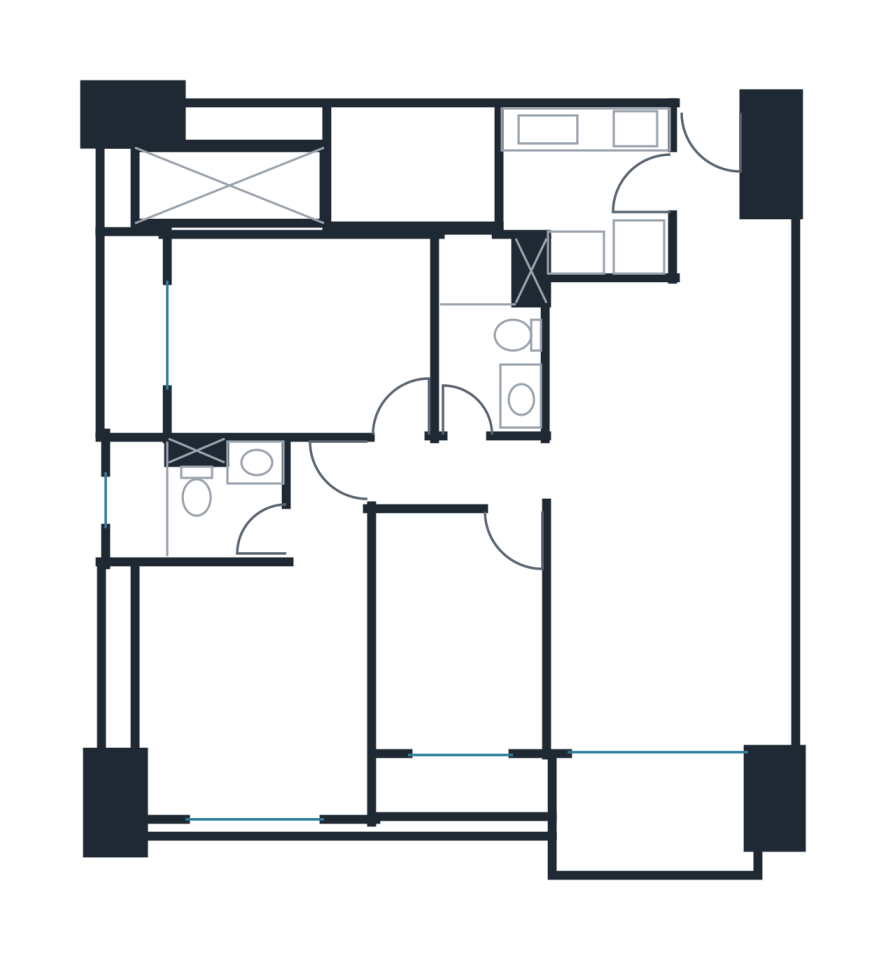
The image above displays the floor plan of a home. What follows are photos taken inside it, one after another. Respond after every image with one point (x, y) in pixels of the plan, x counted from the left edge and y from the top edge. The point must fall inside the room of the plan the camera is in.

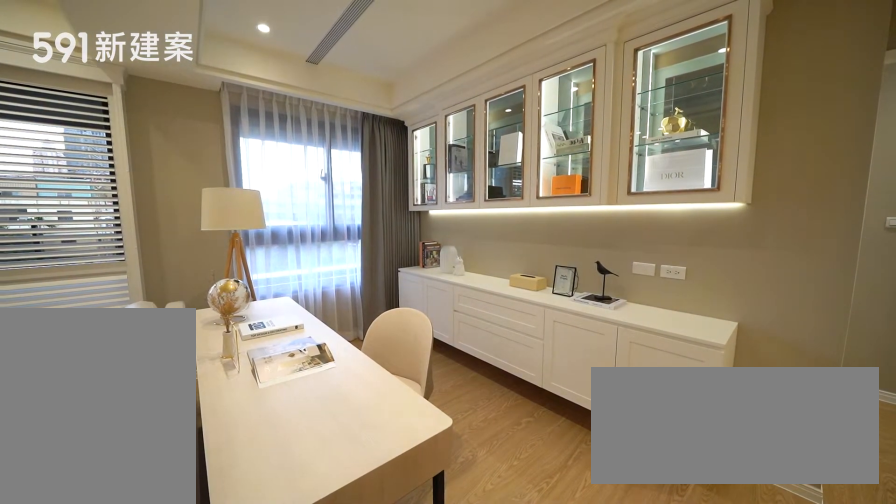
(461, 631)
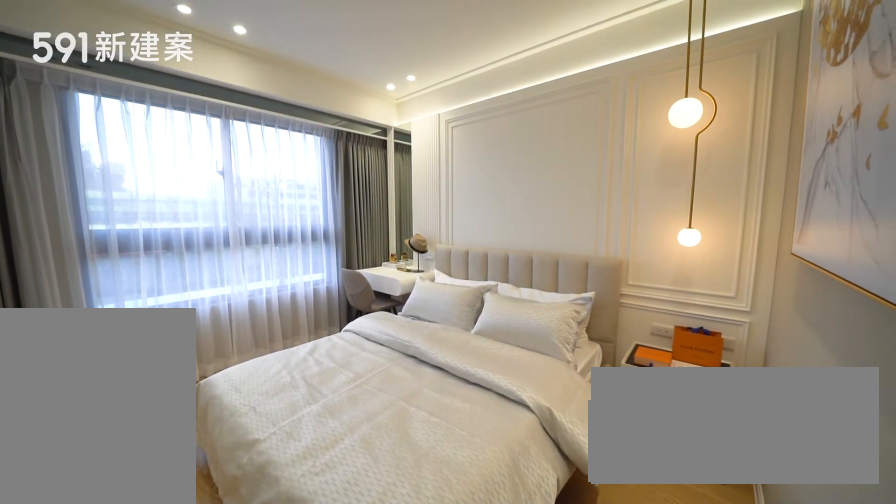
(252, 695)
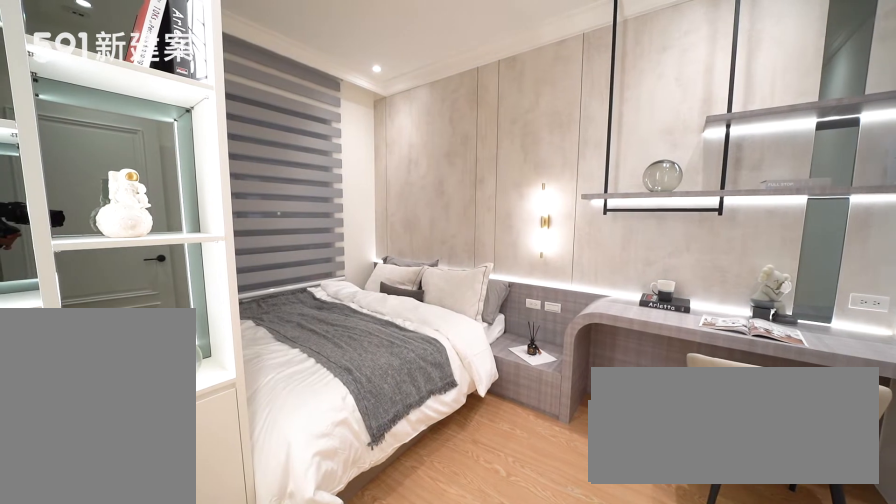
(294, 332)
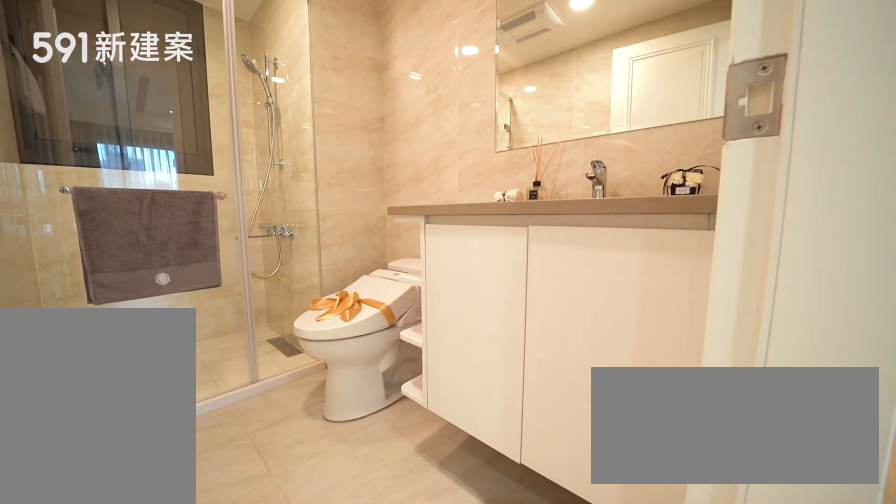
(487, 333)
